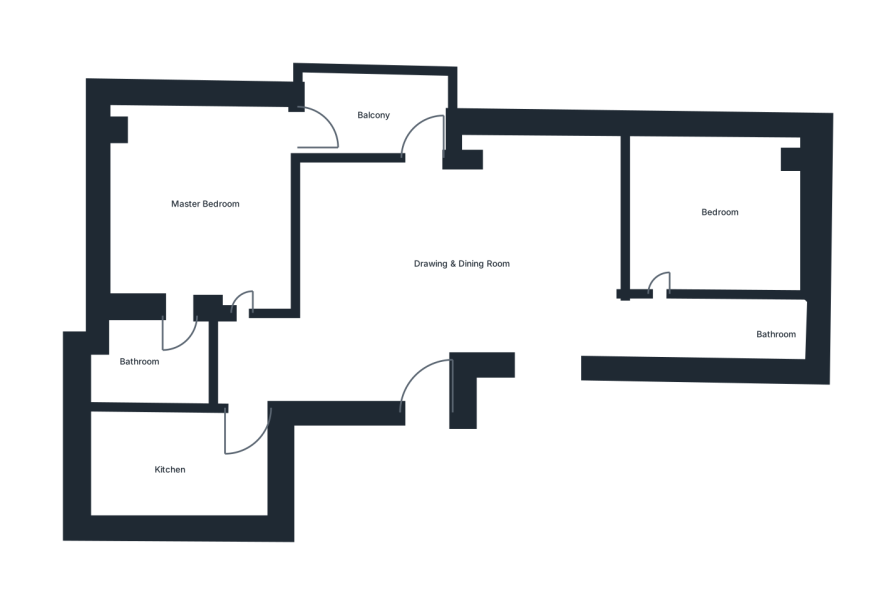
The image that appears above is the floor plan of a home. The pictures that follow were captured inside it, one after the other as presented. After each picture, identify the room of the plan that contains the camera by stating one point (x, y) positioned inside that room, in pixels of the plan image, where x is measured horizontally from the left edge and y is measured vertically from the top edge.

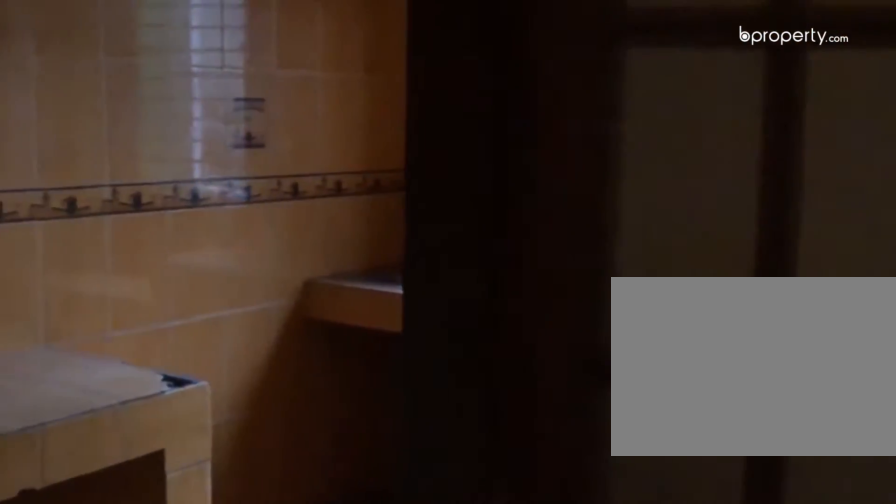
(248, 392)
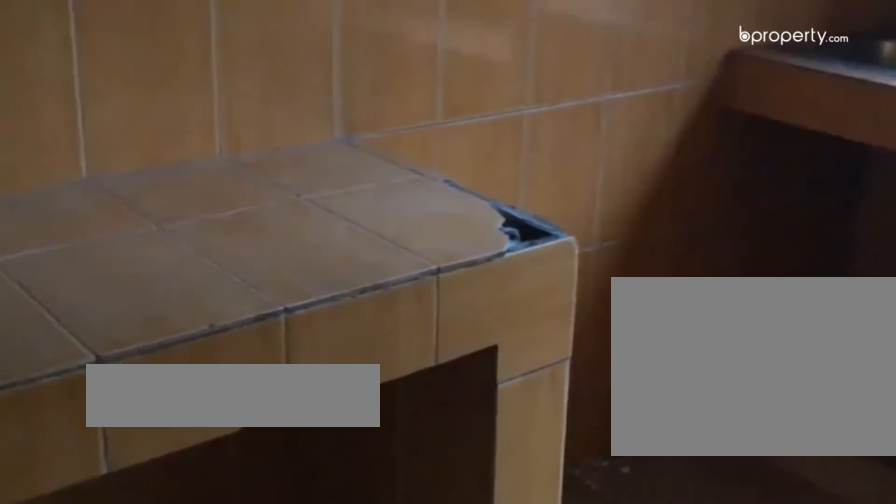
(191, 465)
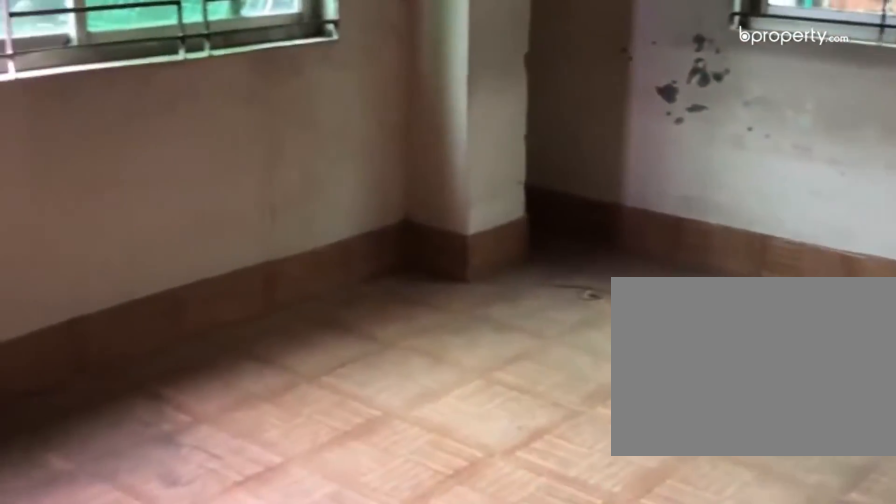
(199, 208)
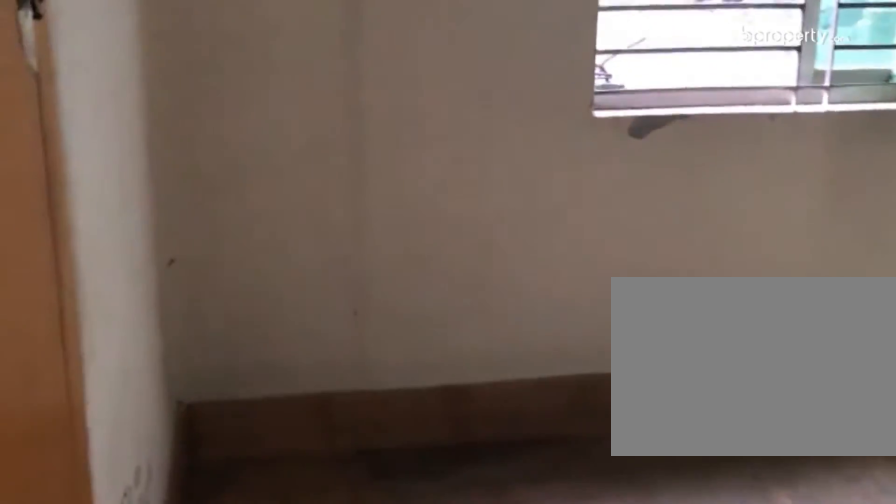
(199, 208)
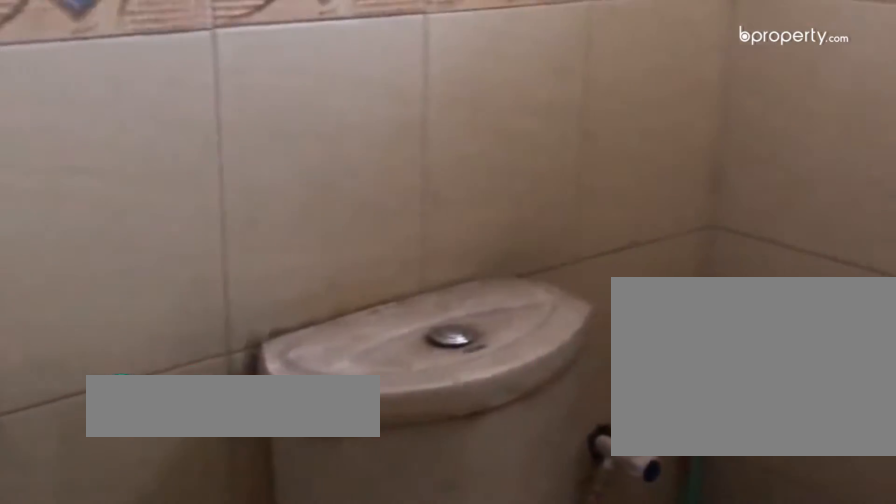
(163, 359)
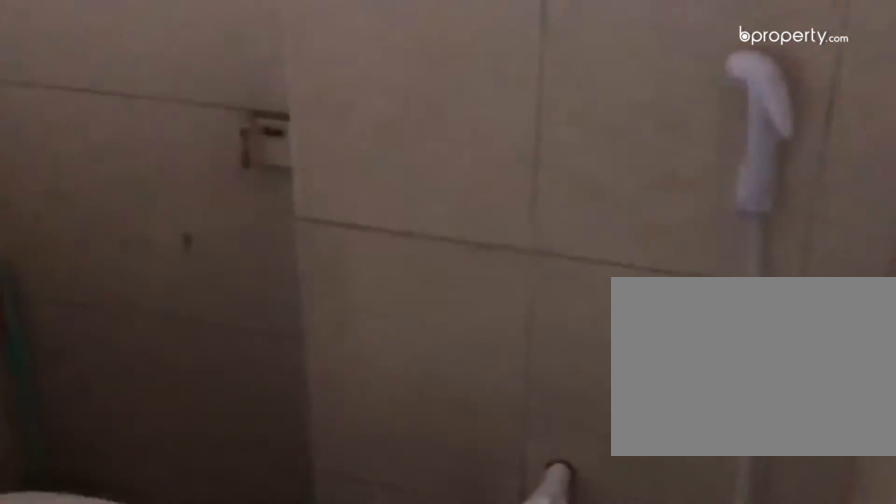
(163, 359)
